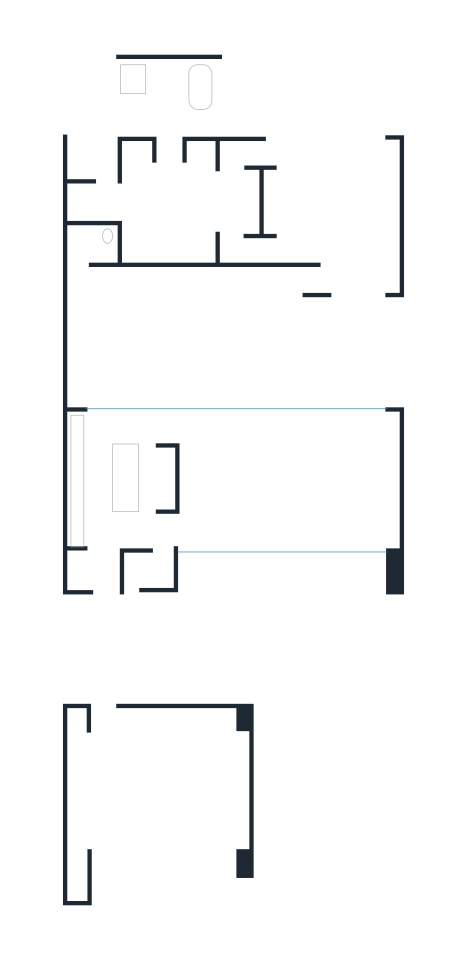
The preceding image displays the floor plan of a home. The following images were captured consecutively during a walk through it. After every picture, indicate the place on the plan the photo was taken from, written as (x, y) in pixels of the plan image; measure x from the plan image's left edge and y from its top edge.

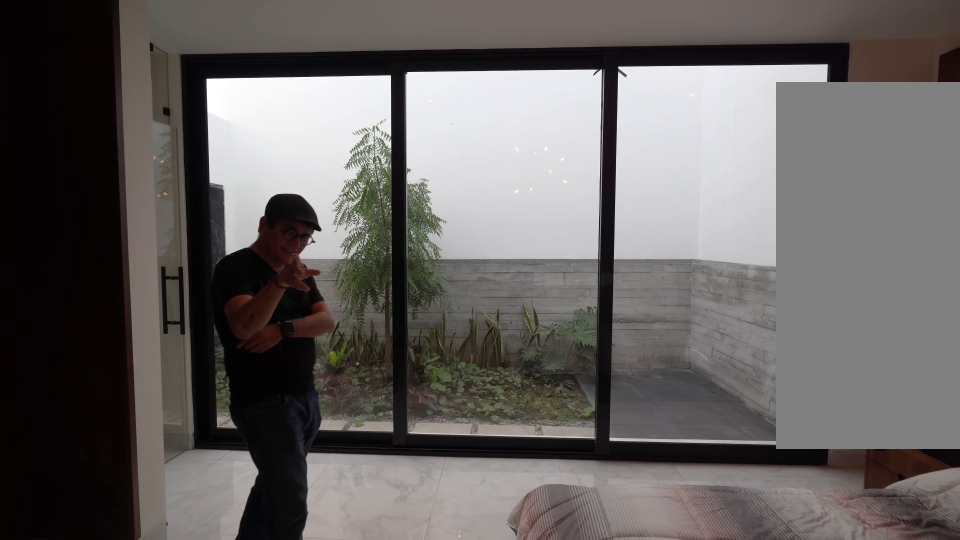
(348, 153)
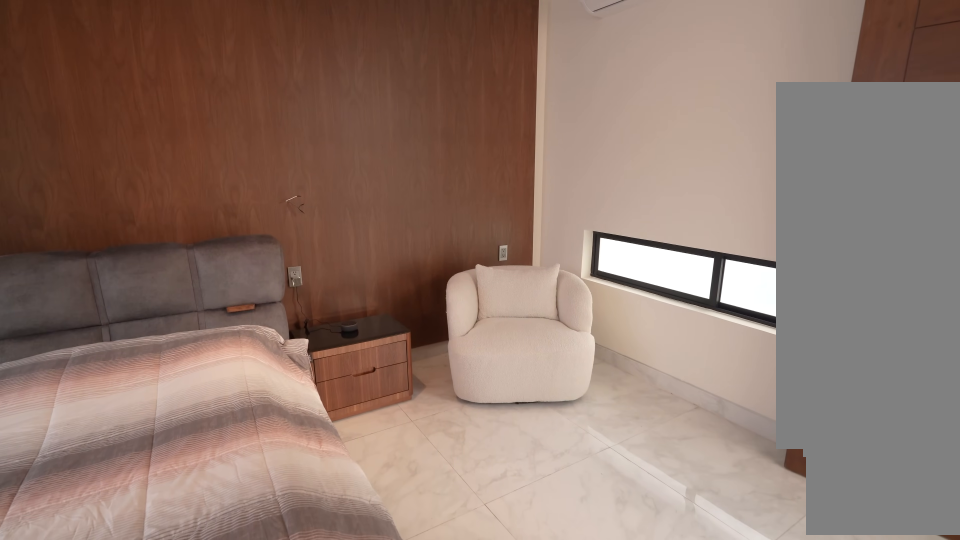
(320, 216)
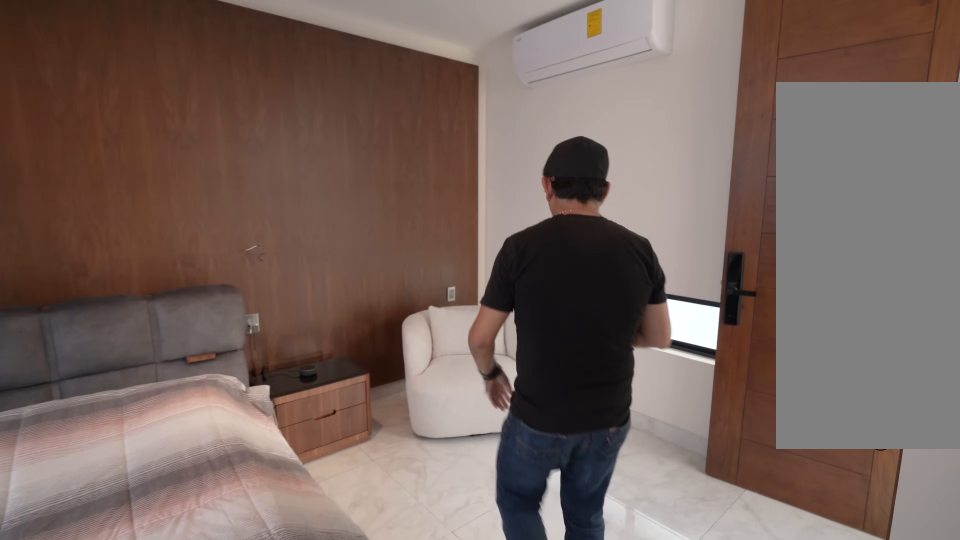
(320, 216)
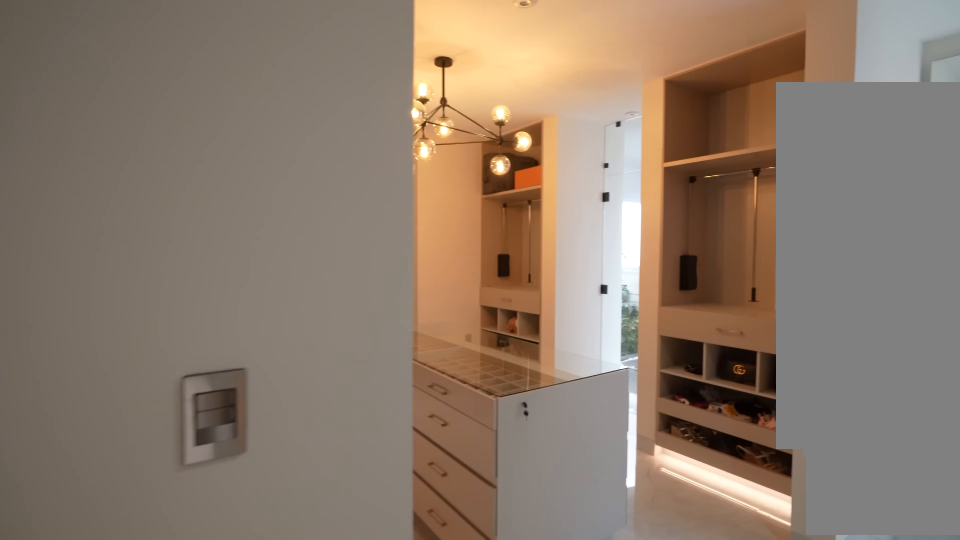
(210, 195)
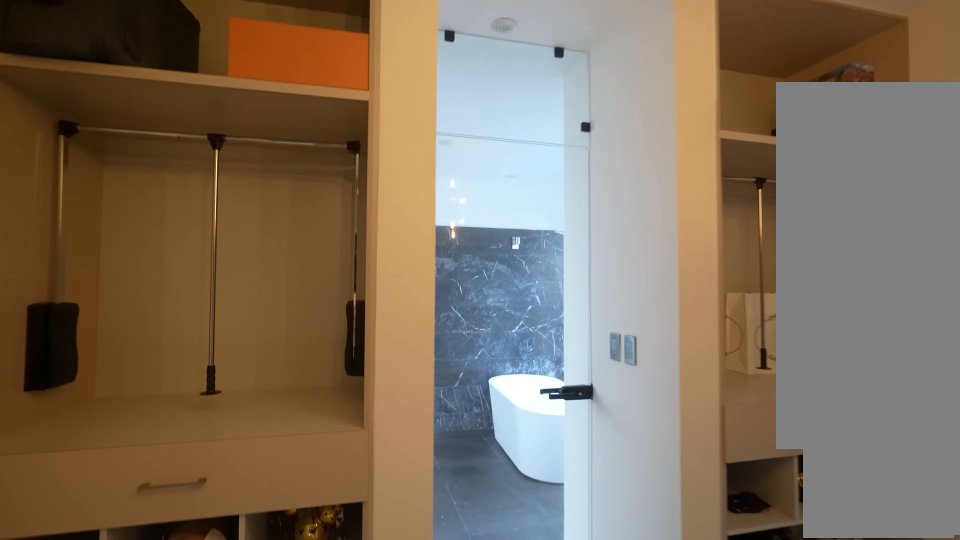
(169, 160)
